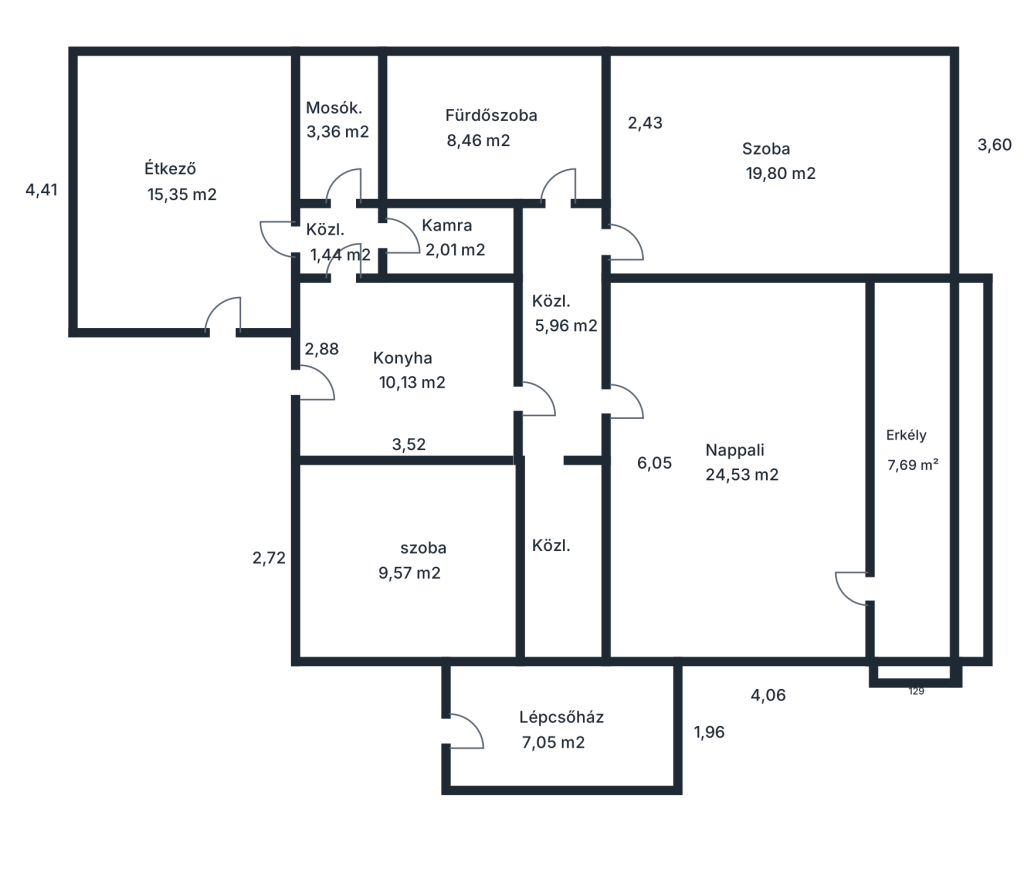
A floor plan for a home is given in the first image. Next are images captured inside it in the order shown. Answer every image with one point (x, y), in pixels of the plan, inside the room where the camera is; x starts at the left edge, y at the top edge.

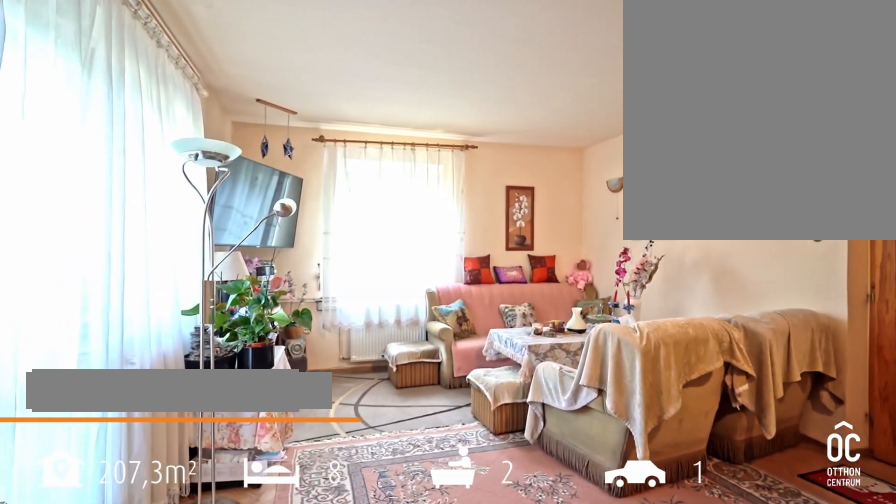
(733, 466)
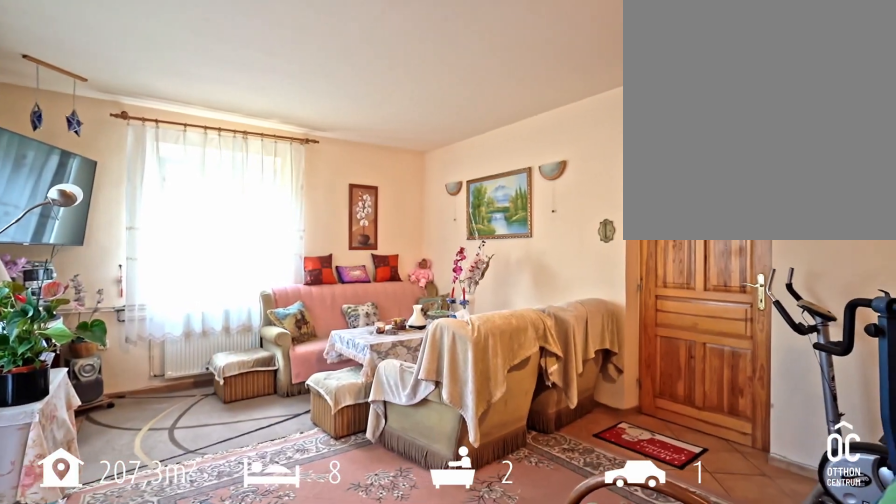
(732, 466)
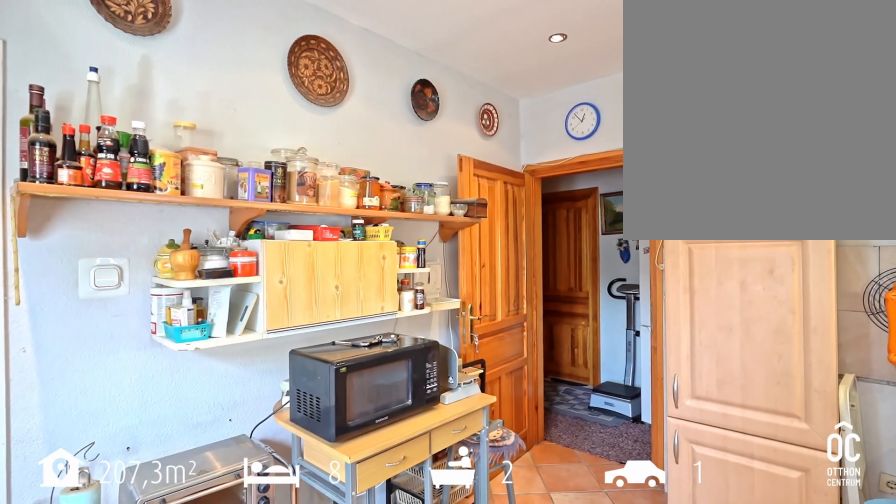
(405, 366)
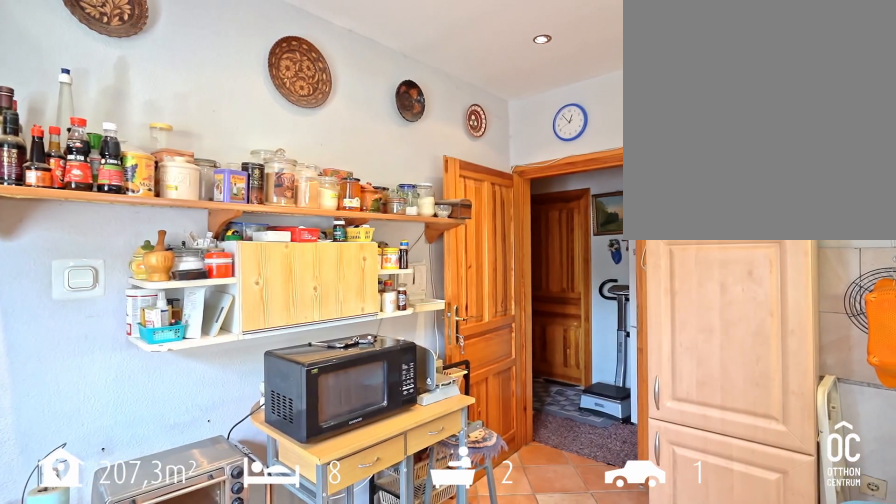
(405, 366)
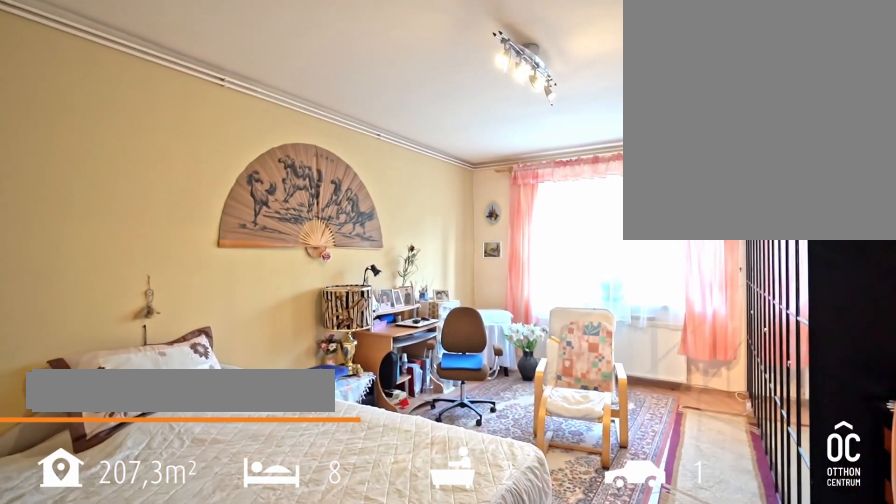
(778, 156)
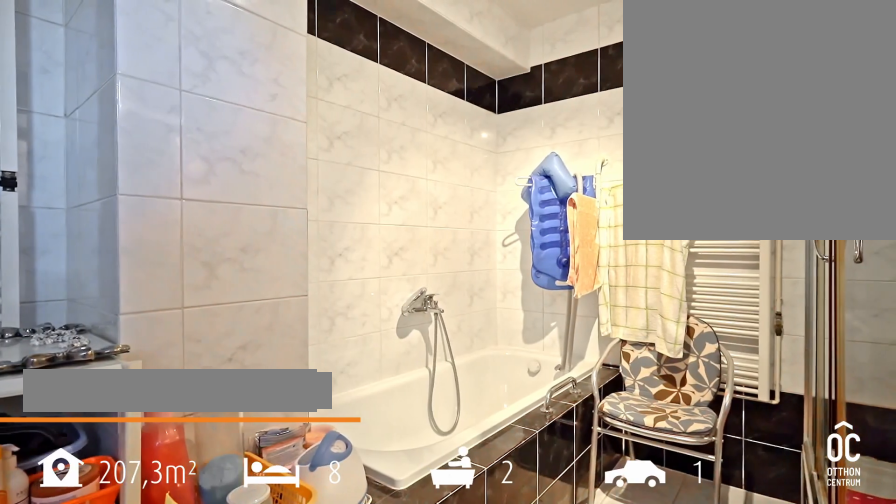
(487, 128)
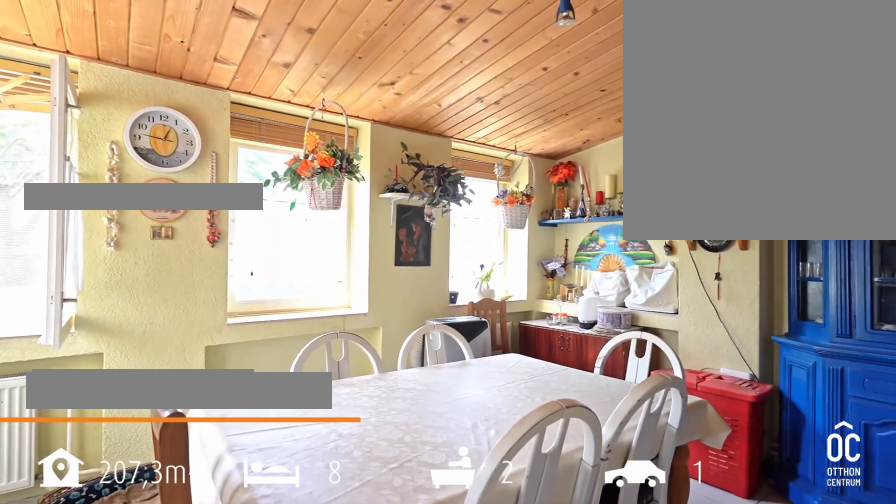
(184, 189)
